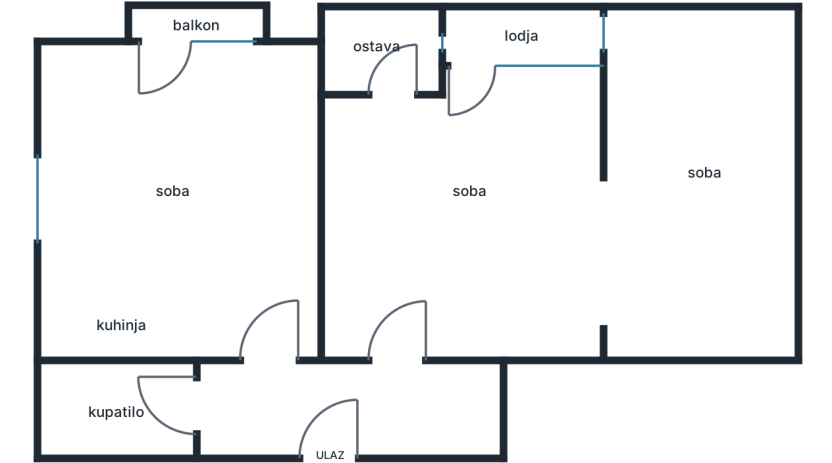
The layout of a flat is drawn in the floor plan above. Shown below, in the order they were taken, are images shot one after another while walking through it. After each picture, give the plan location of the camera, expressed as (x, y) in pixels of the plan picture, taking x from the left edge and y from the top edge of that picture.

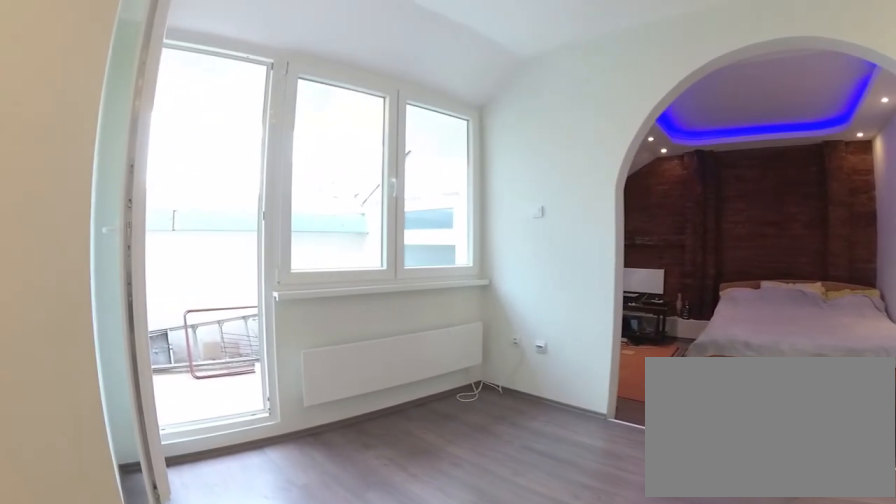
(464, 242)
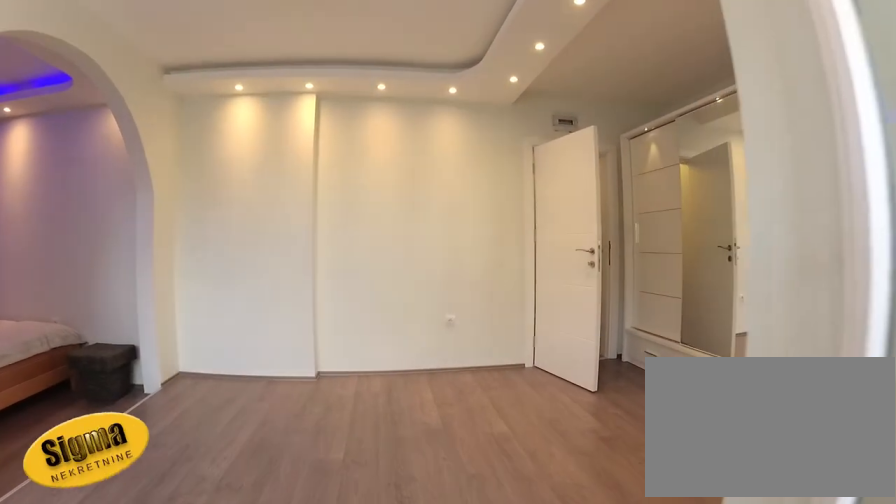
(473, 71)
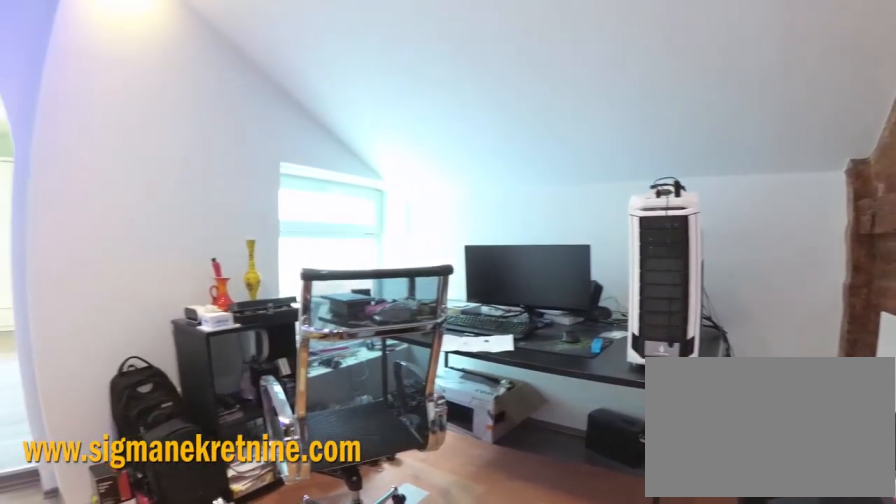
(770, 225)
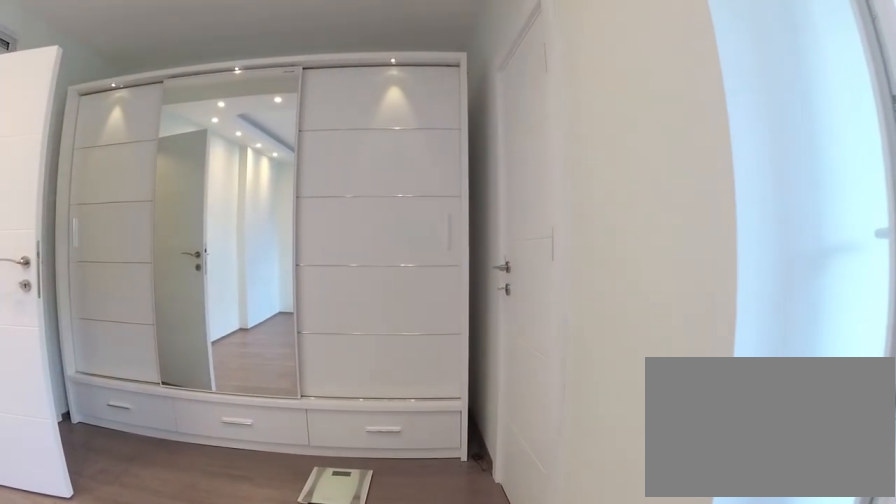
(498, 164)
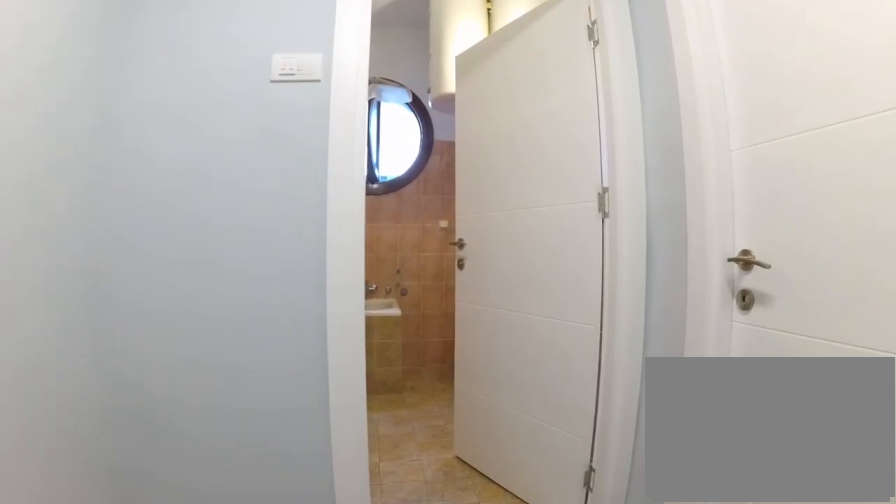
(300, 405)
